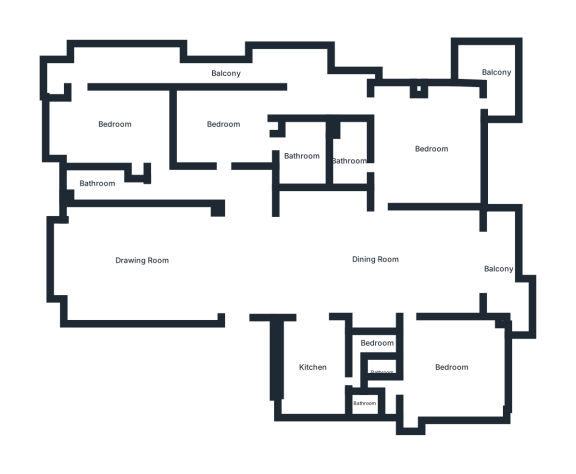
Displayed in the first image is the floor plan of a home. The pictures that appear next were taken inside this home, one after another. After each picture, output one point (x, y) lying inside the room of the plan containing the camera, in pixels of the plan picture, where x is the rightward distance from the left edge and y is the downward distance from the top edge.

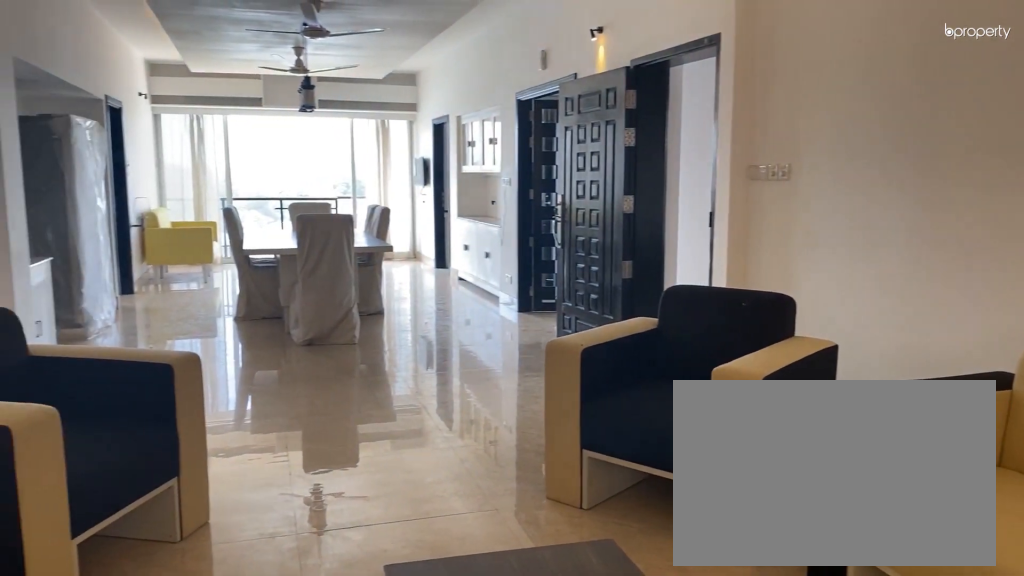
(144, 265)
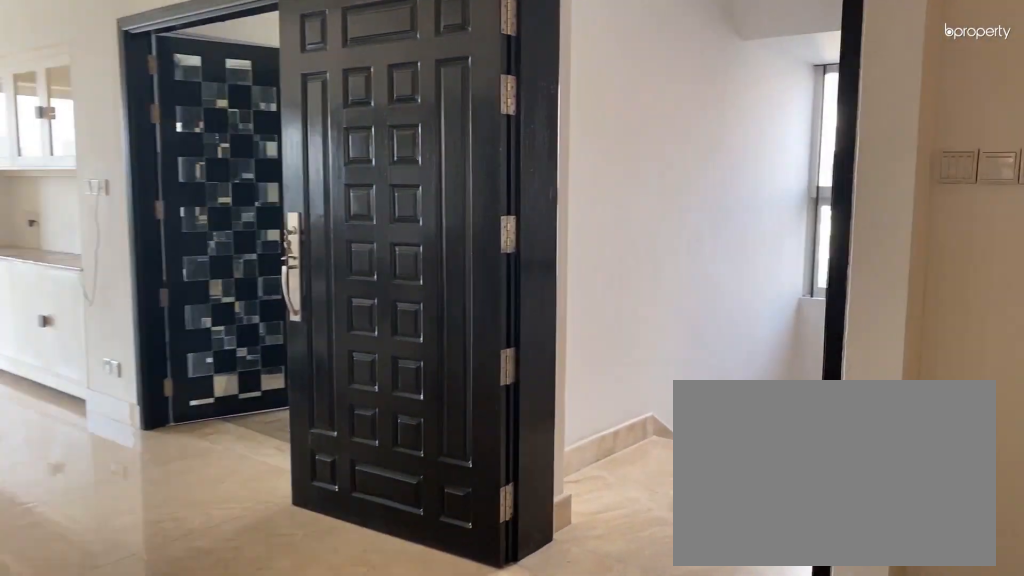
(144, 265)
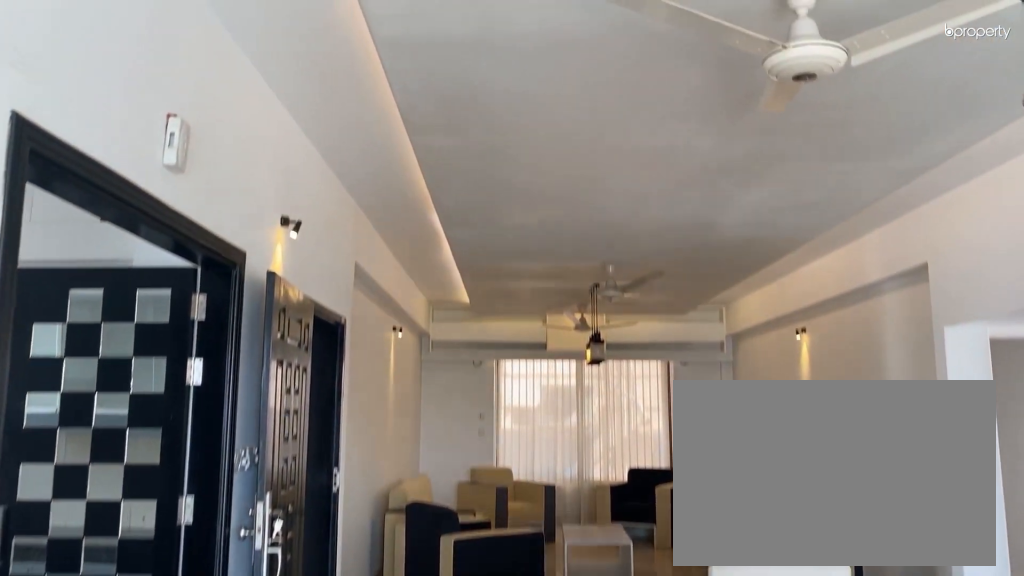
(373, 259)
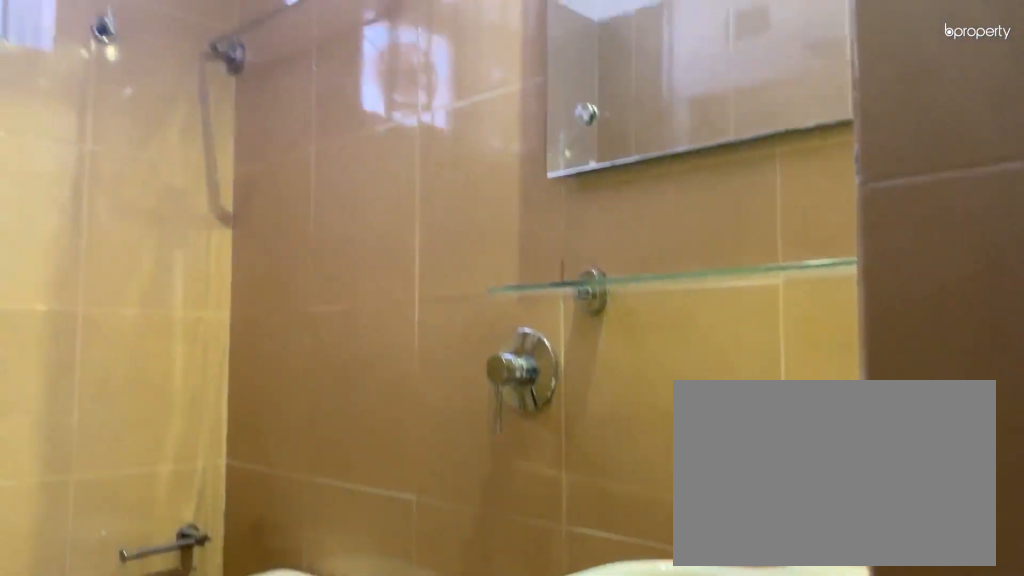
(96, 181)
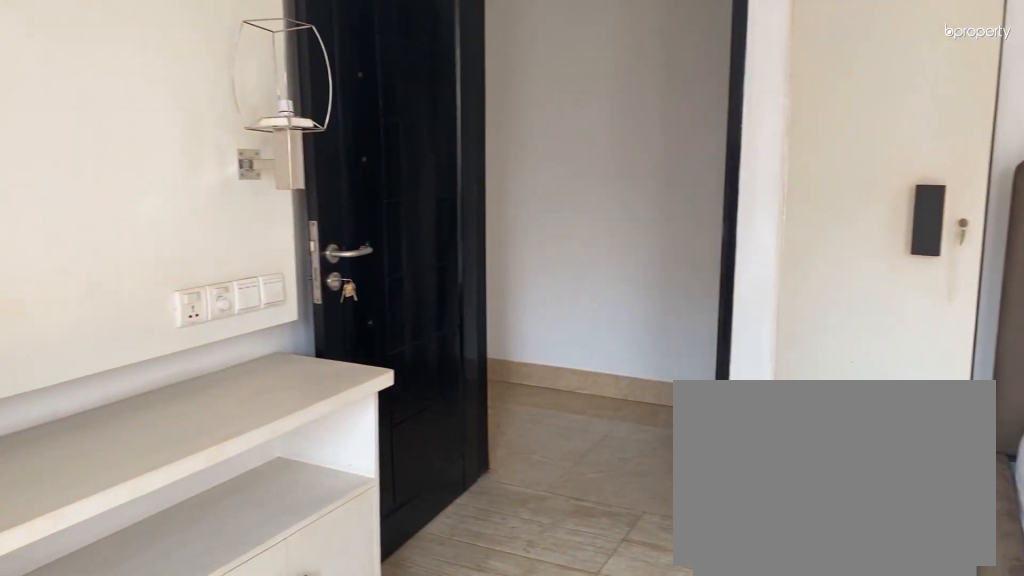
(113, 126)
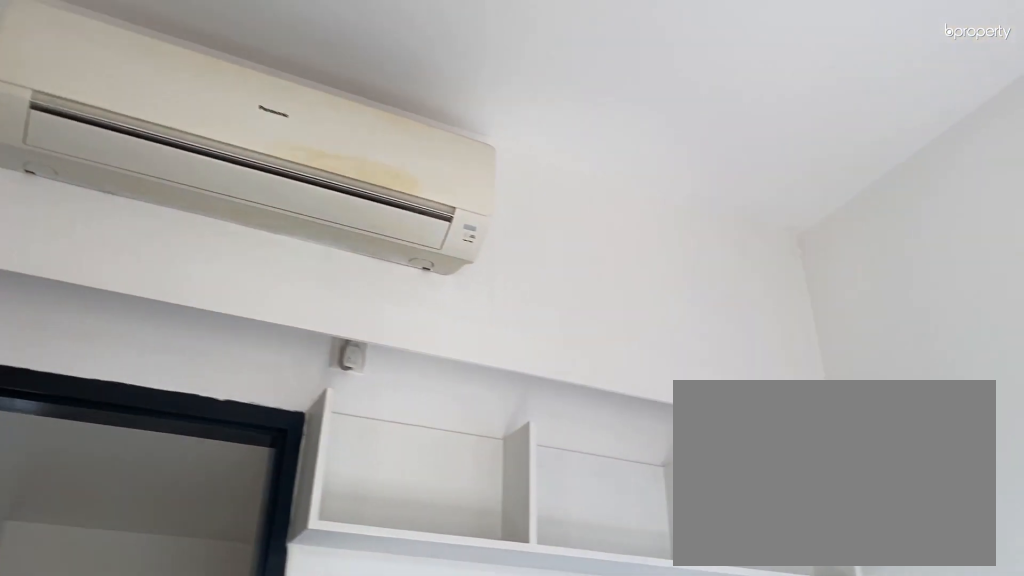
(222, 123)
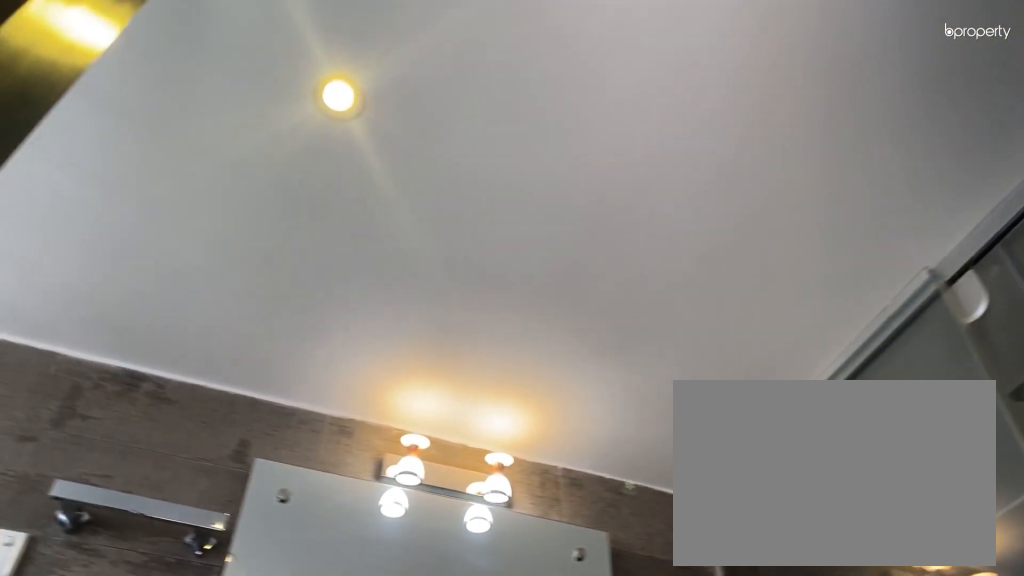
(300, 156)
